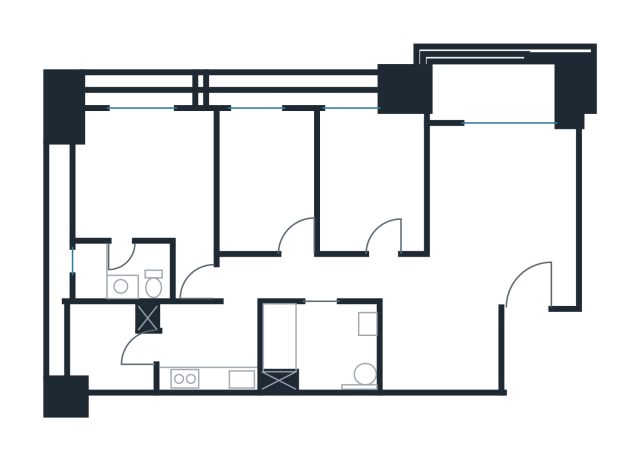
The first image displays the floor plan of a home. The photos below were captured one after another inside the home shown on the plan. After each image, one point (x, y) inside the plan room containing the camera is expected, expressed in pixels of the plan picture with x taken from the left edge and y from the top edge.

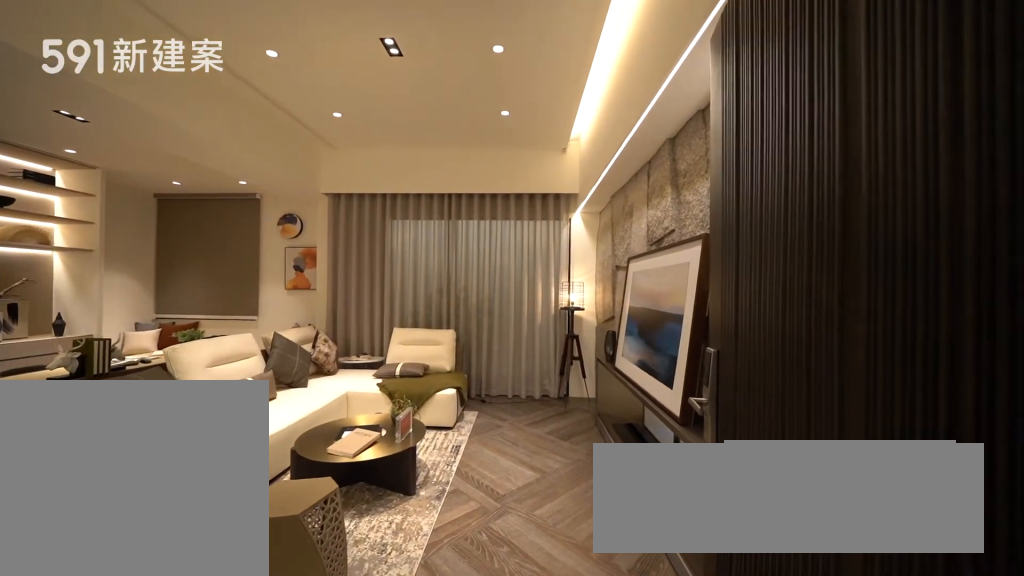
(529, 281)
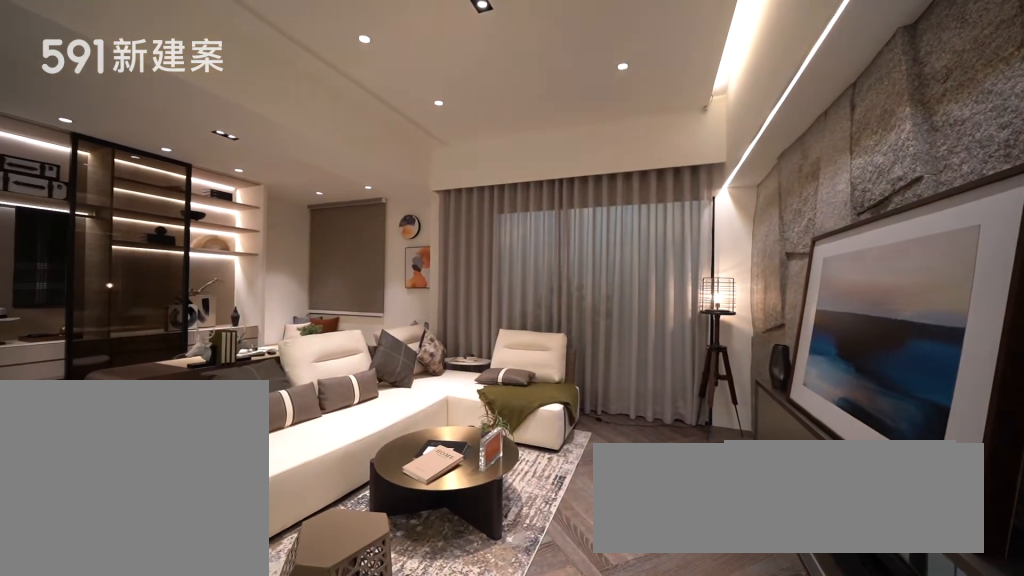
(501, 190)
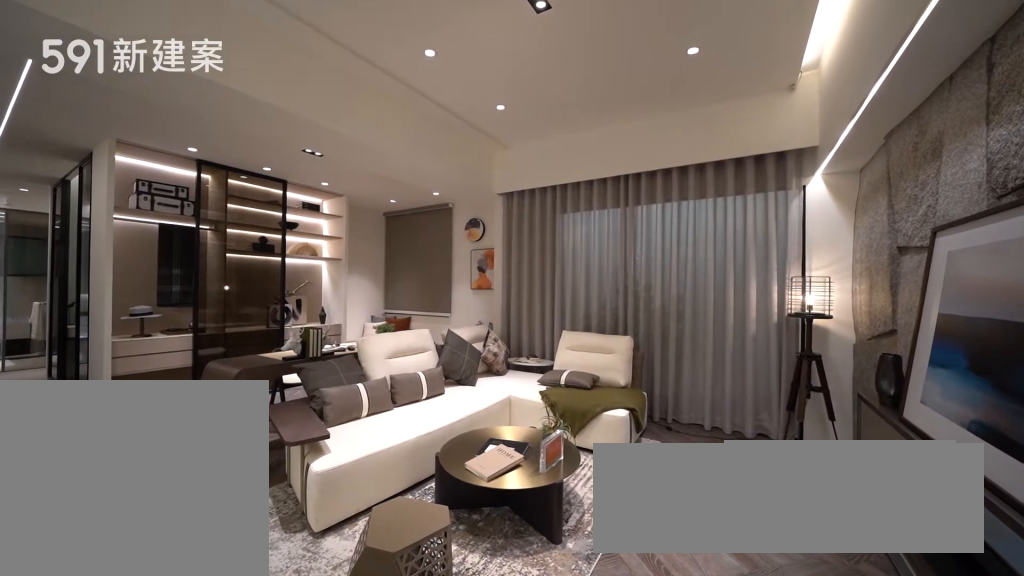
(501, 190)
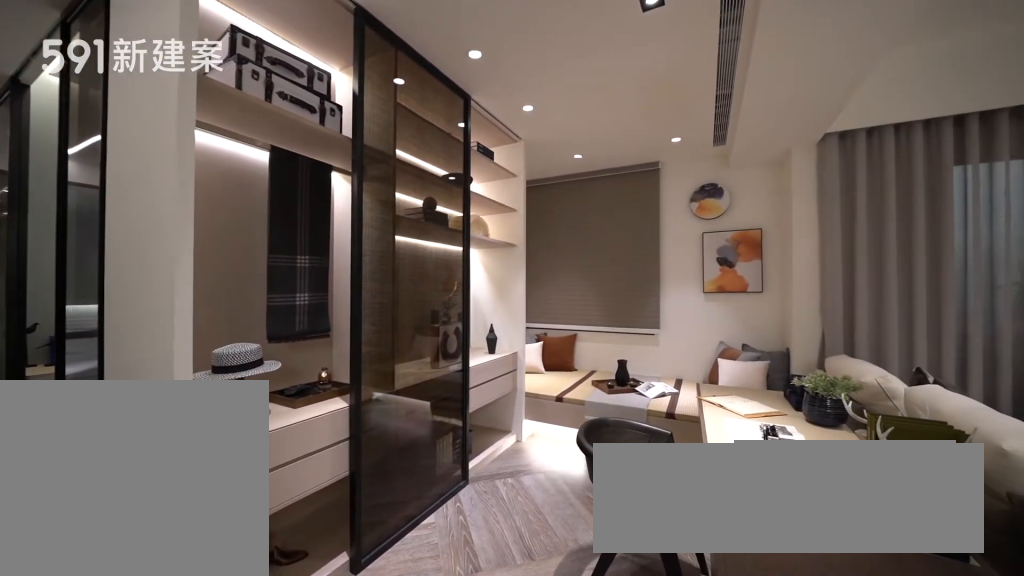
(372, 177)
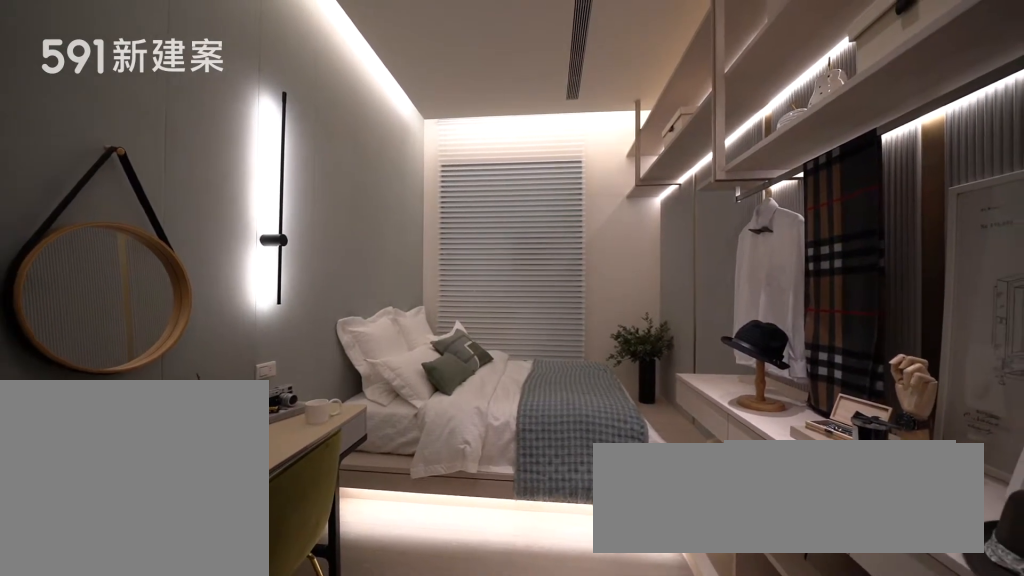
(267, 178)
